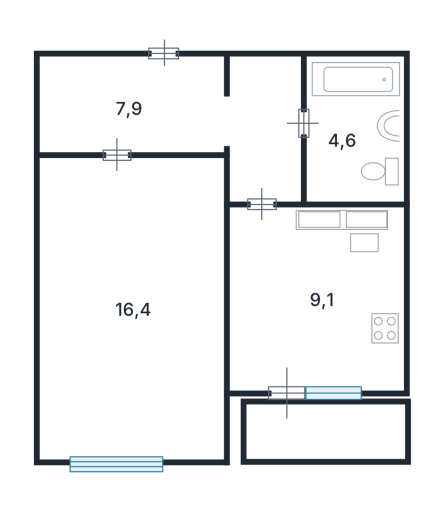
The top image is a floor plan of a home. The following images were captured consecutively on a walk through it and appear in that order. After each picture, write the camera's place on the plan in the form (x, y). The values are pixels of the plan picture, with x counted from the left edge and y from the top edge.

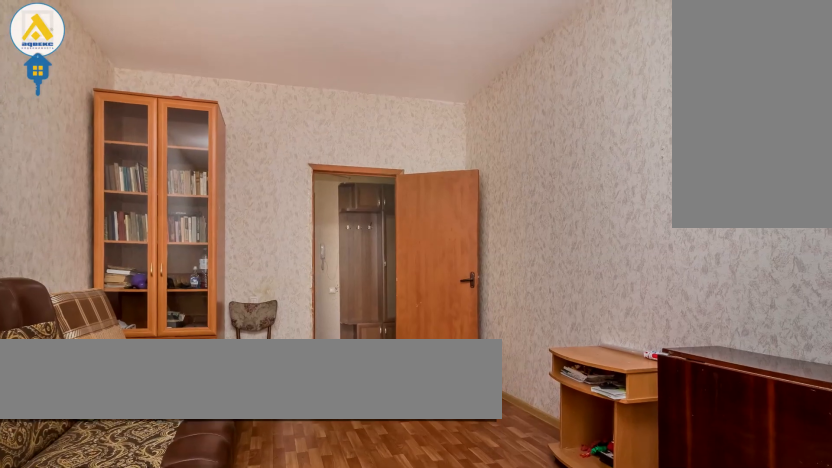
(131, 312)
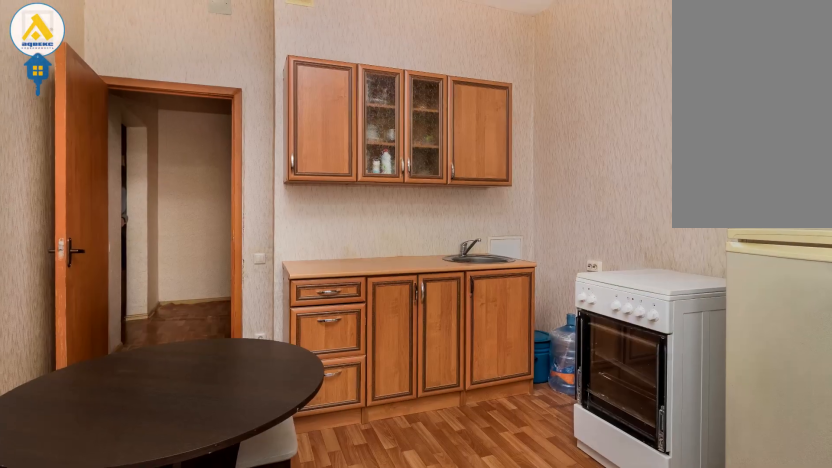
(317, 304)
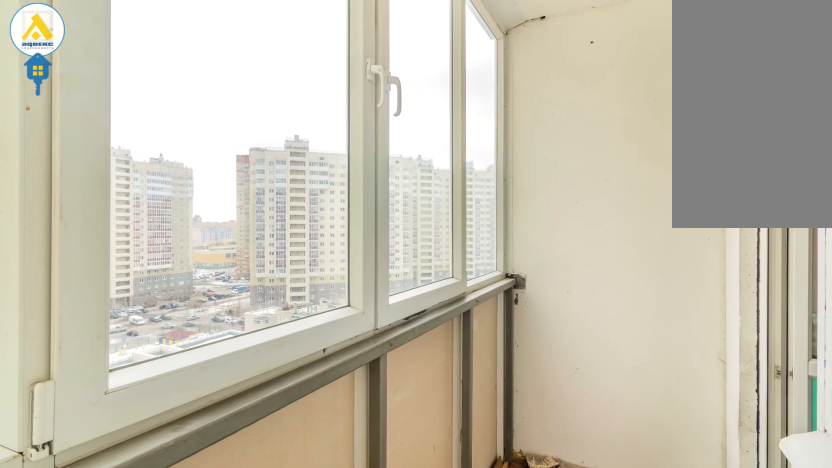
(337, 413)
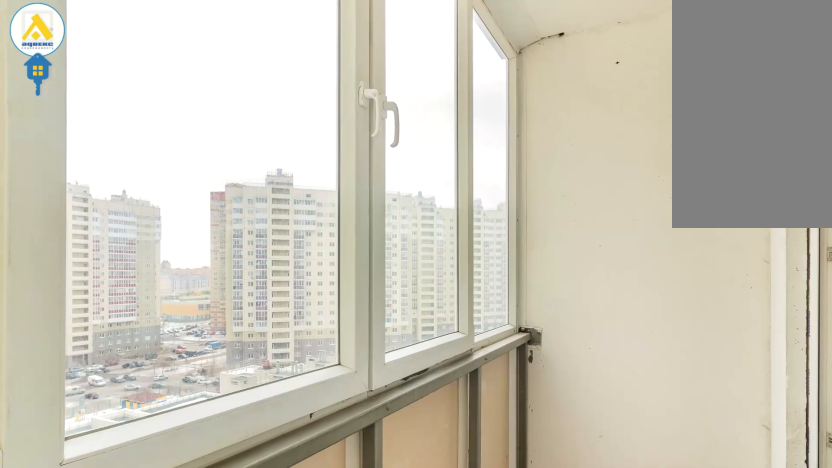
(330, 418)
